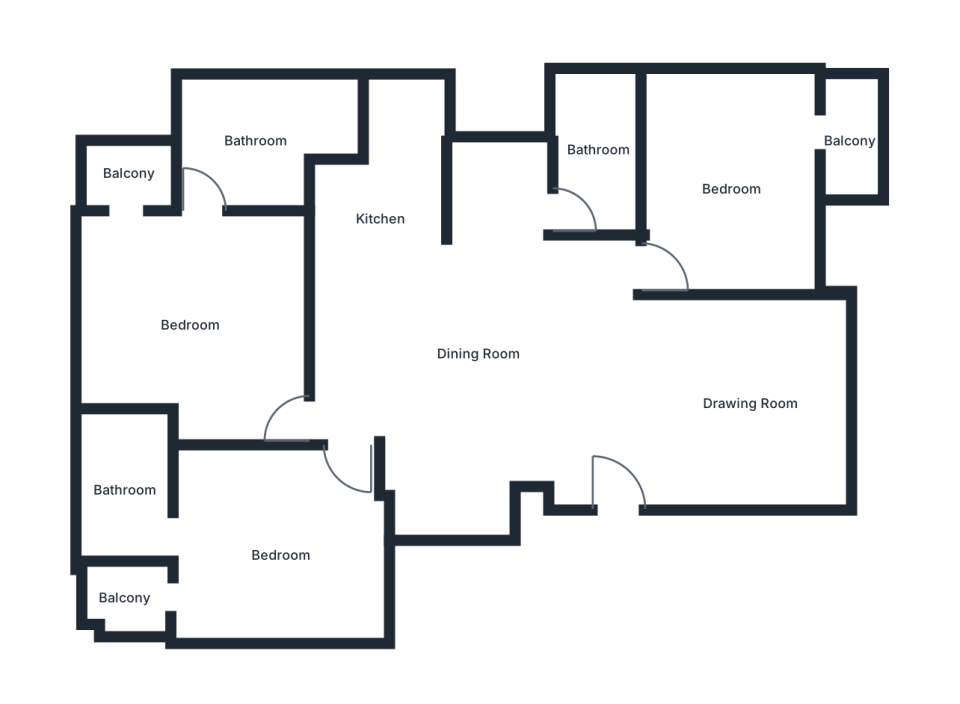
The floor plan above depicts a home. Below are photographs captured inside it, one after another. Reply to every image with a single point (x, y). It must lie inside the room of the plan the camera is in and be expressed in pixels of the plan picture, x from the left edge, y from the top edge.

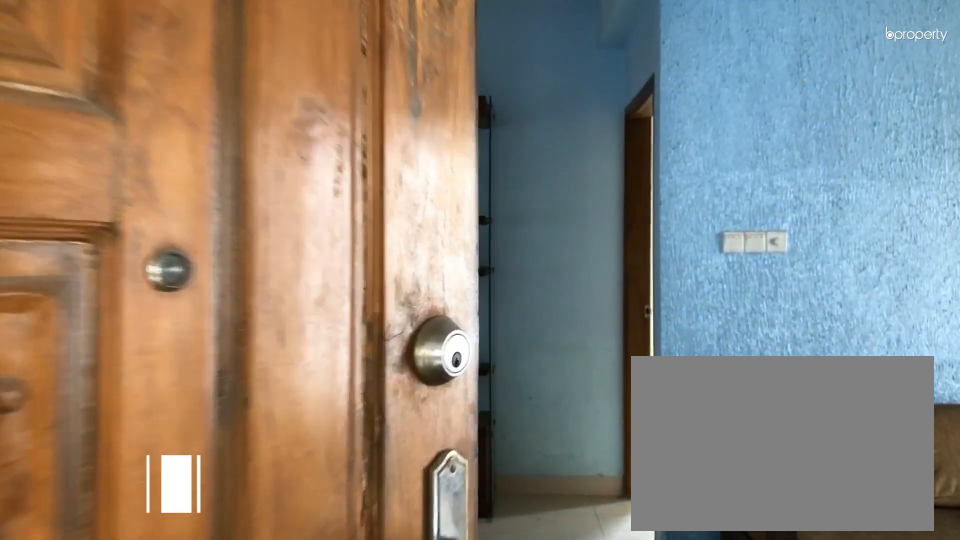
(622, 432)
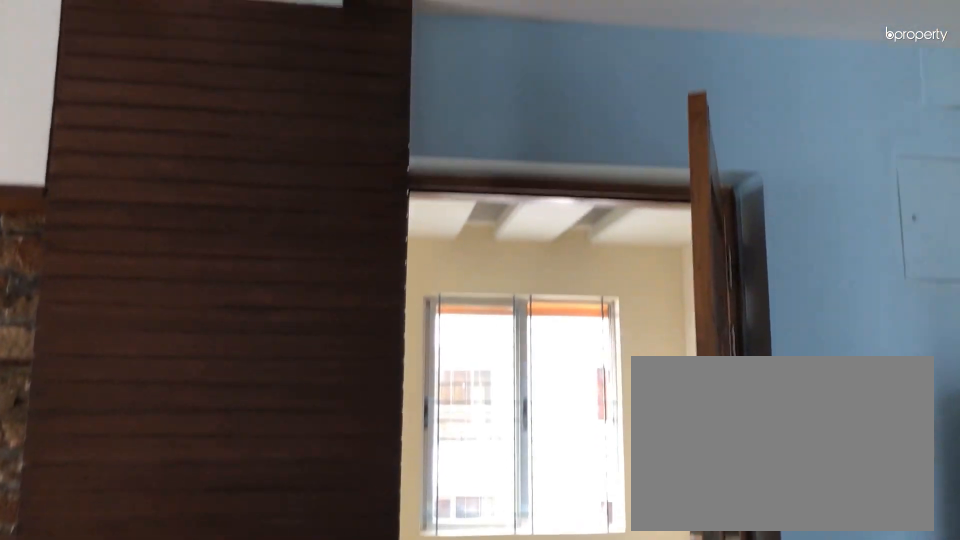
(750, 401)
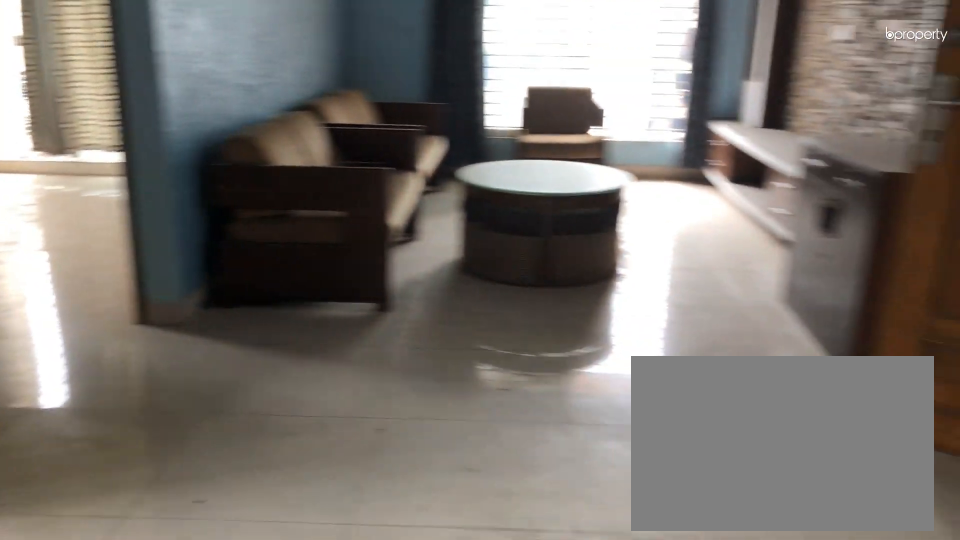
(476, 354)
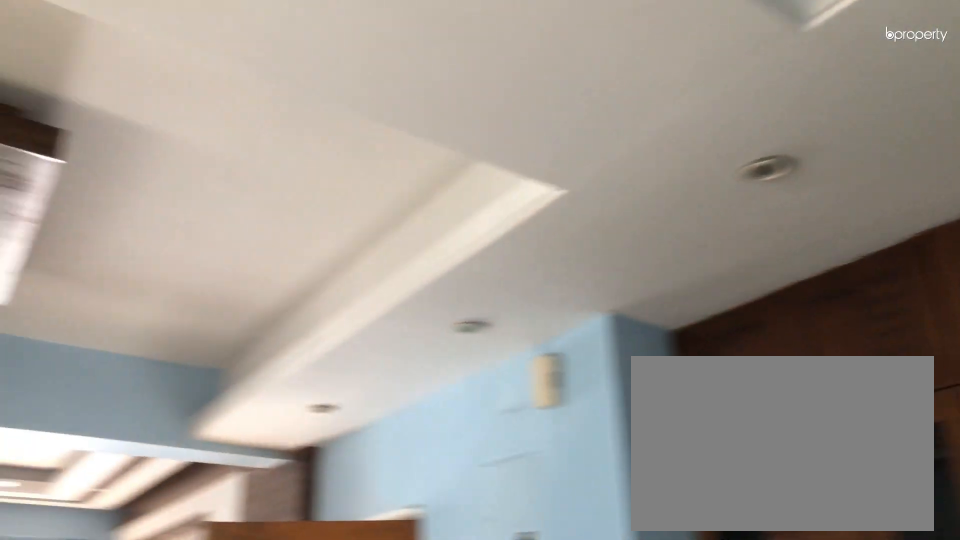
(476, 354)
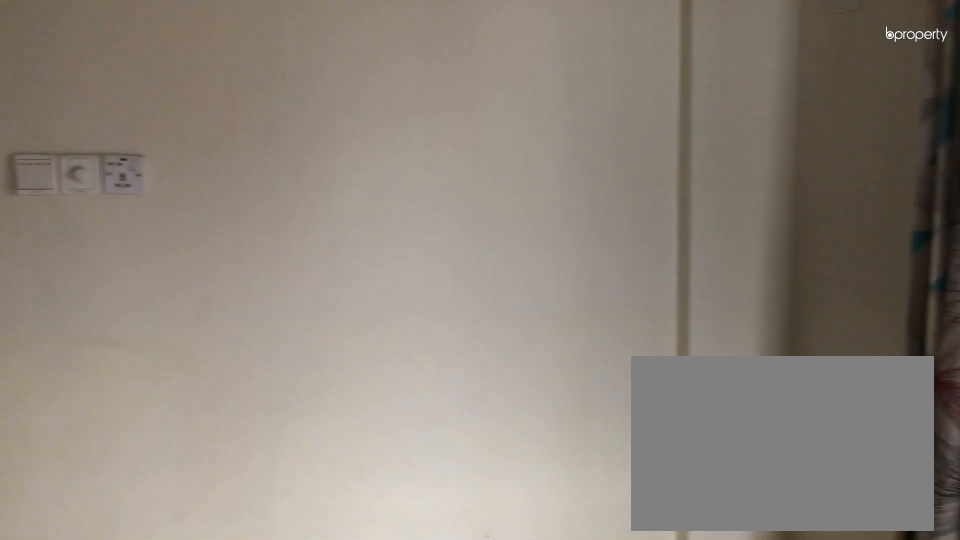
(732, 190)
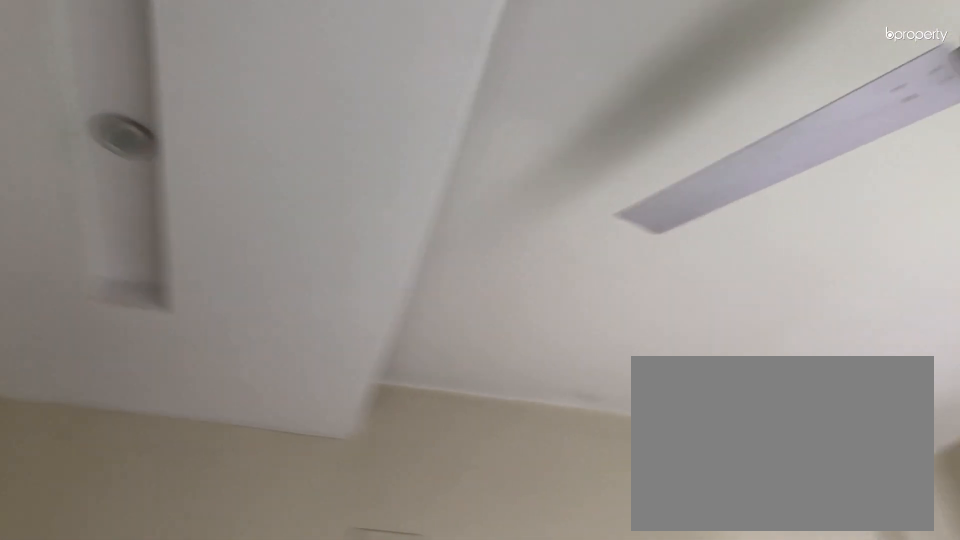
(732, 190)
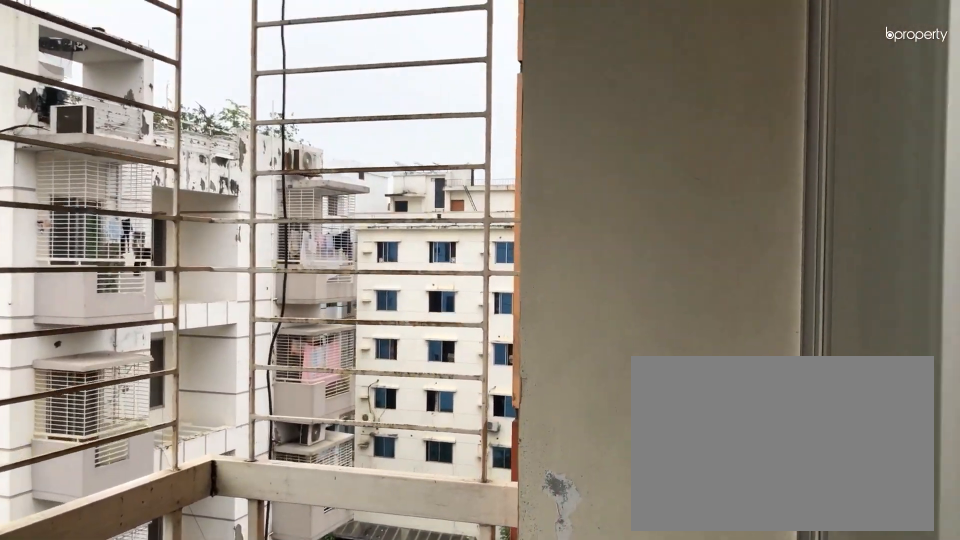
(850, 137)
